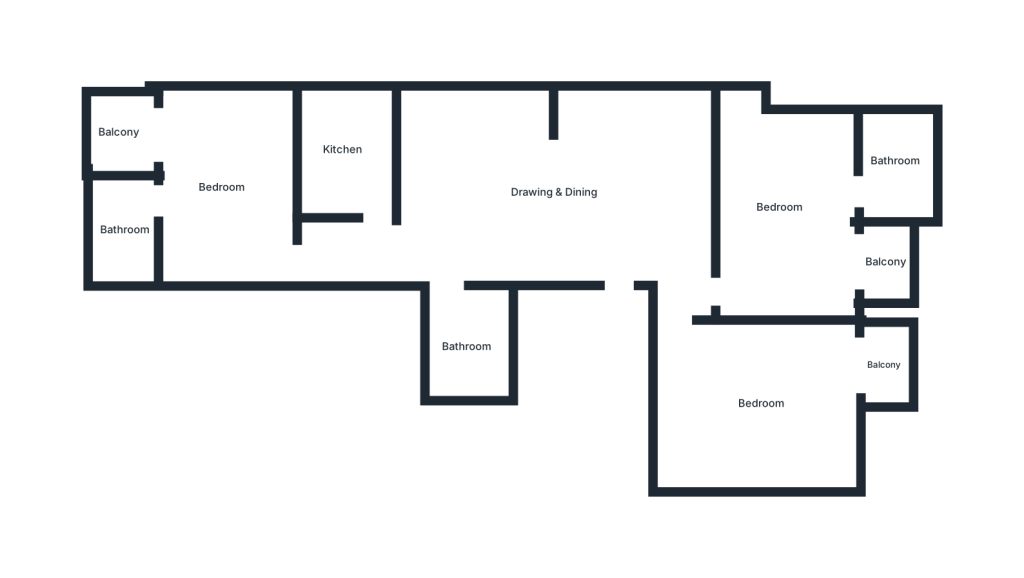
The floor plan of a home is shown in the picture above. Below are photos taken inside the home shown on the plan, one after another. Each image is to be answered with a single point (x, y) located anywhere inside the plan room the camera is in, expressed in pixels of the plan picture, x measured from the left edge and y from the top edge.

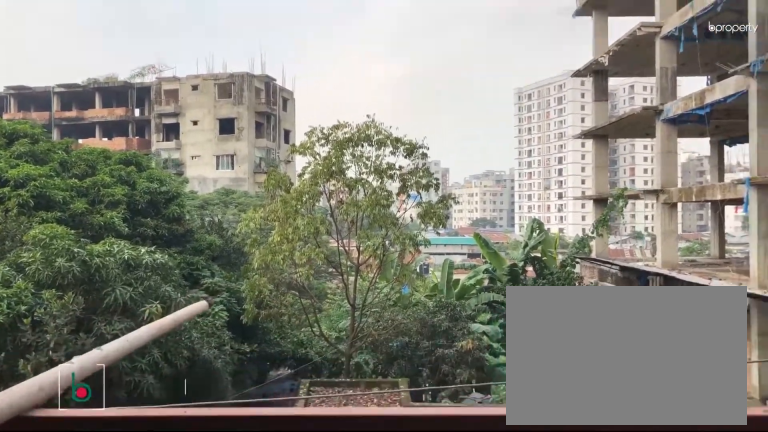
(882, 364)
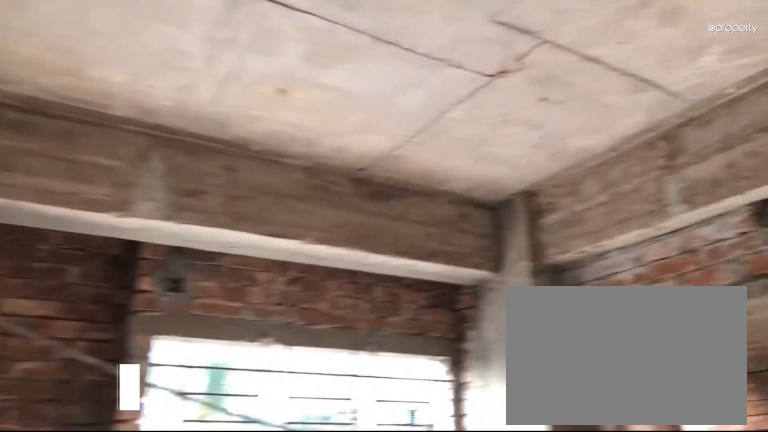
(777, 202)
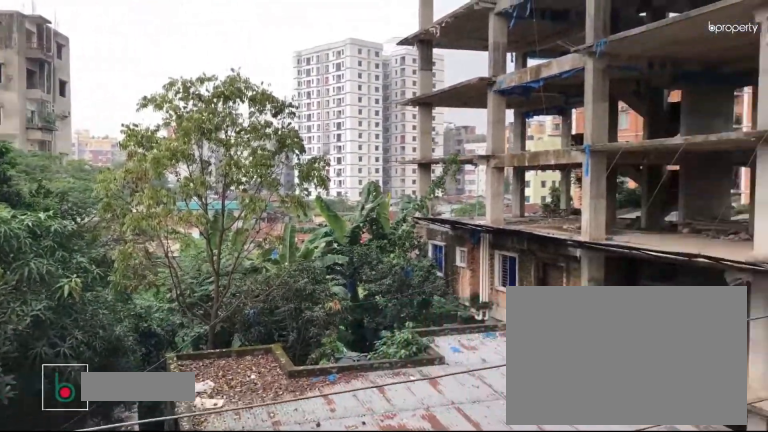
(886, 260)
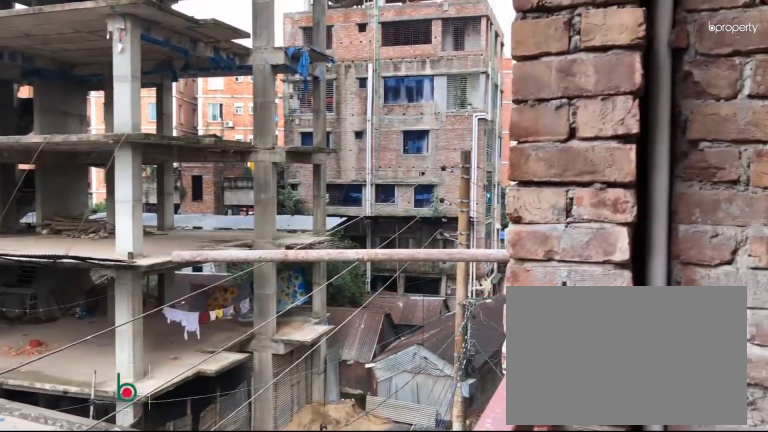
(886, 260)
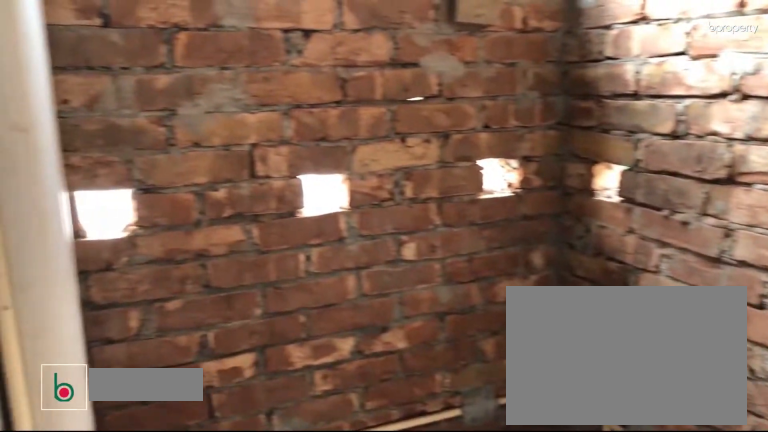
(893, 157)
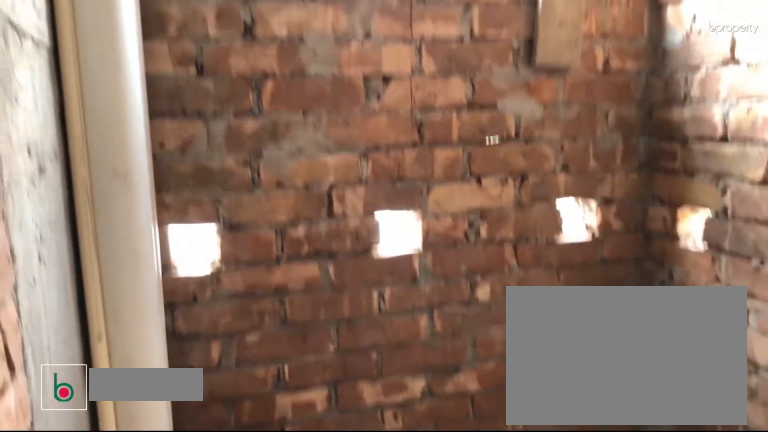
(893, 157)
